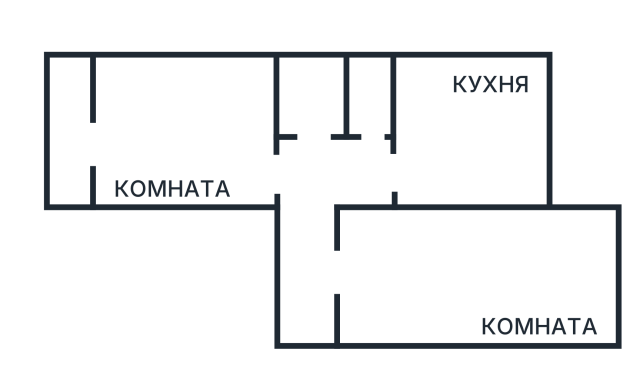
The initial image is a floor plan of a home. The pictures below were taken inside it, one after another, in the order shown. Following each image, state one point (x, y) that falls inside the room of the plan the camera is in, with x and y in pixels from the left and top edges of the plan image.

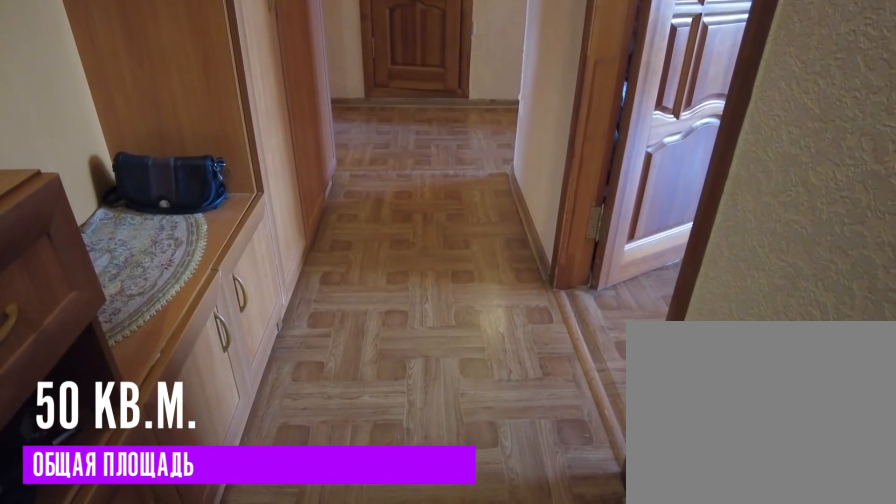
(315, 317)
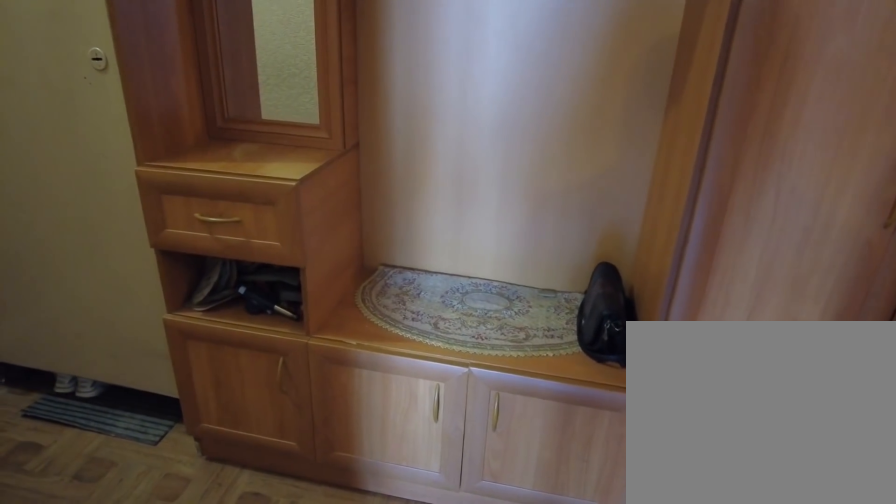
(315, 317)
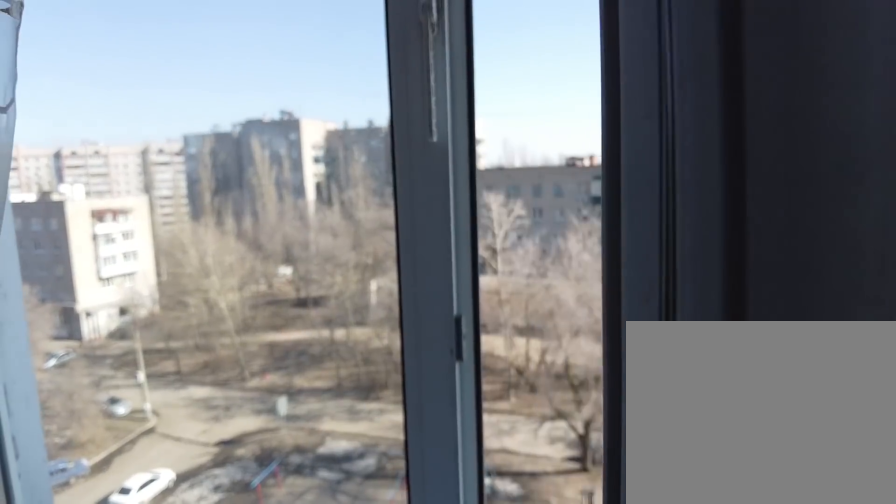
(418, 301)
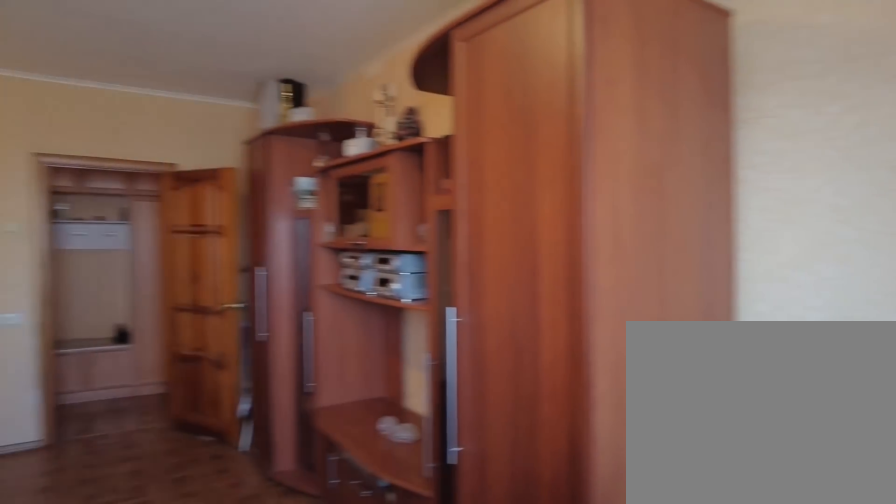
(418, 301)
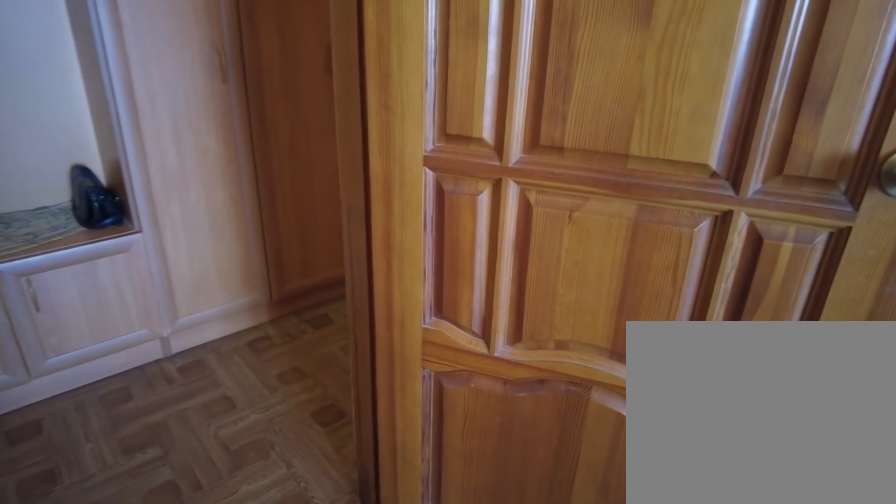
(341, 284)
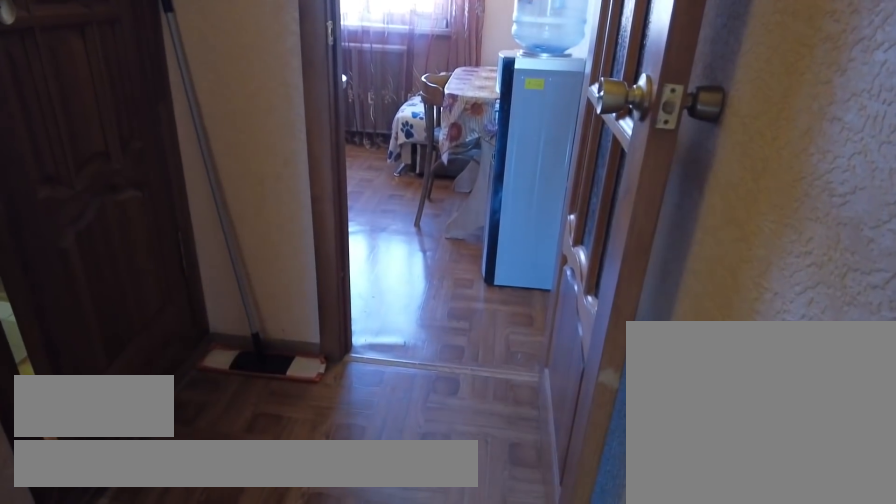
(314, 225)
